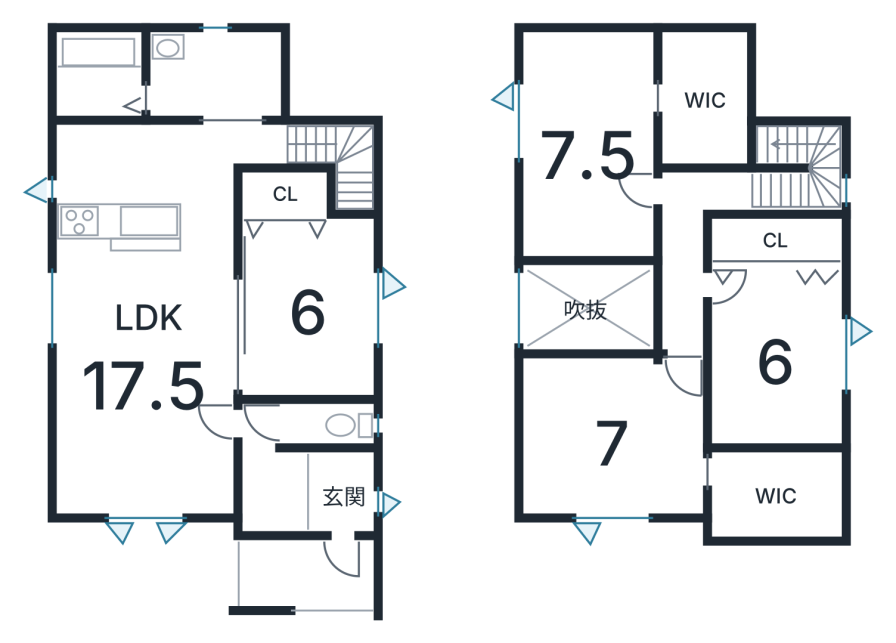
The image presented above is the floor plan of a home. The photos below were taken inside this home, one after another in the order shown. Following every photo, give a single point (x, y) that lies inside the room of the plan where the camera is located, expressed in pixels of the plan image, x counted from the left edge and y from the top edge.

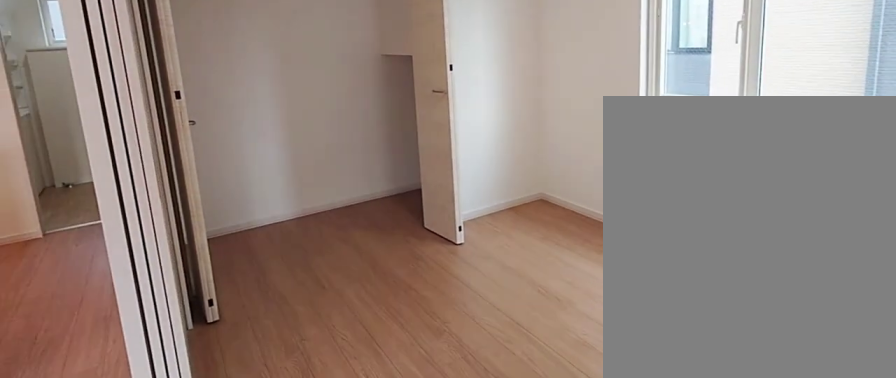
(308, 306)
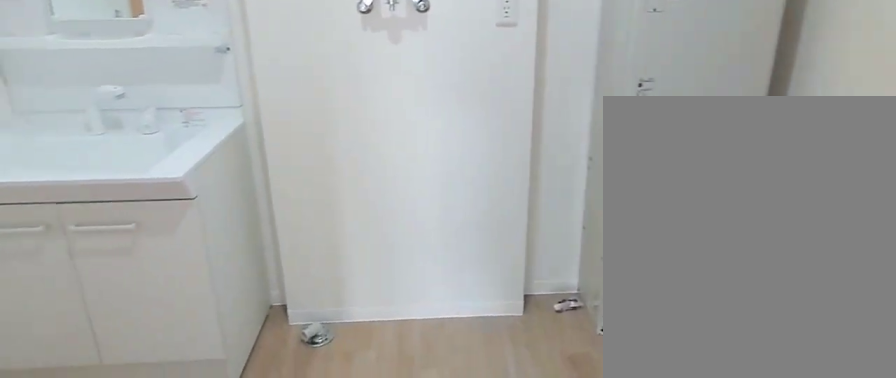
(219, 91)
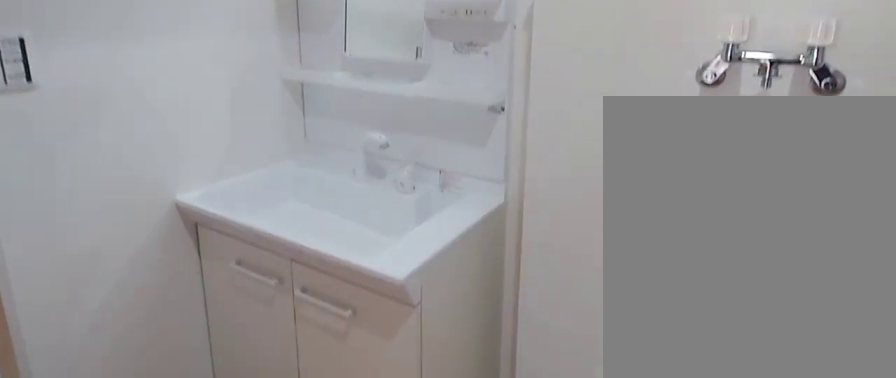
(219, 91)
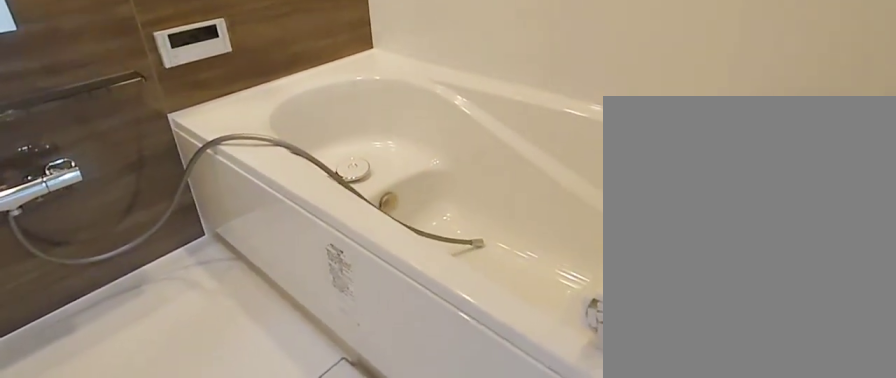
(102, 77)
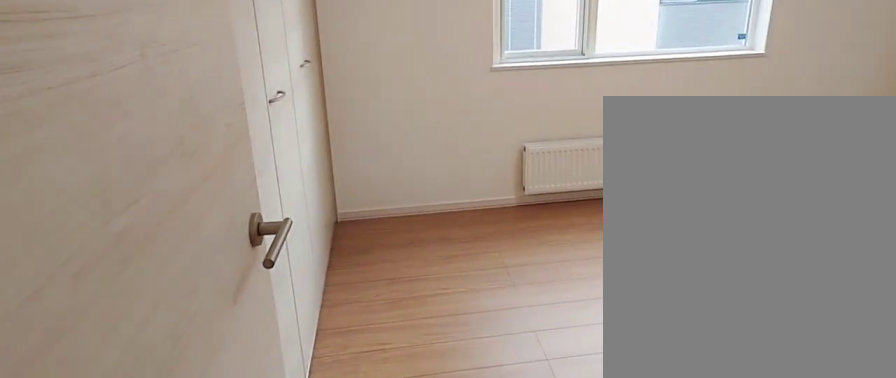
(766, 375)
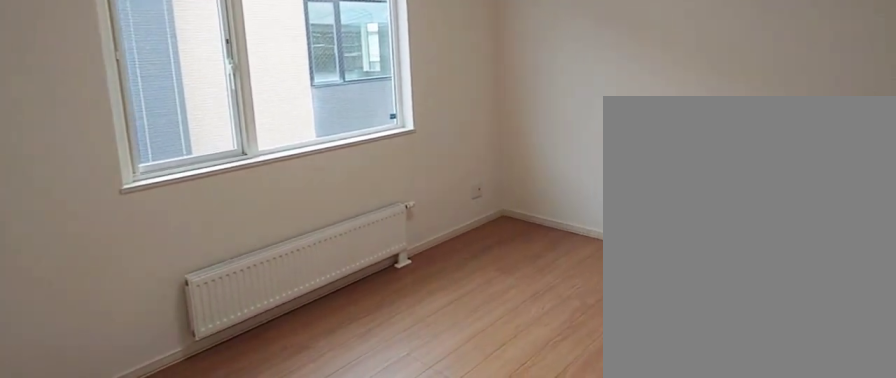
(766, 375)
